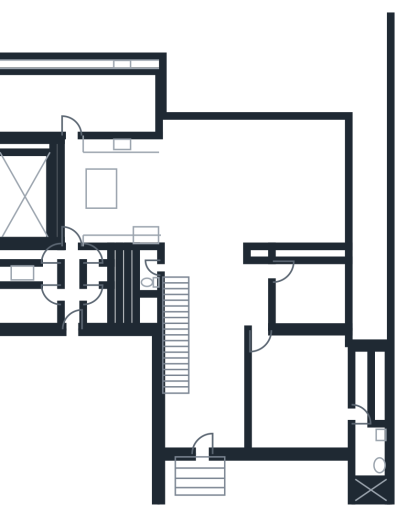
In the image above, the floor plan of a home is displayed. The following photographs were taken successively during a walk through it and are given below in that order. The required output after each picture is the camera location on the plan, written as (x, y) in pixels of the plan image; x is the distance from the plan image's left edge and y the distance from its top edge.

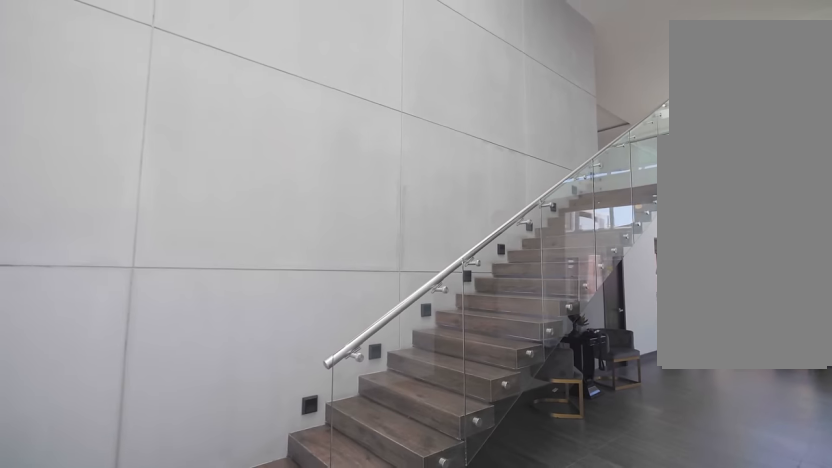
(207, 431)
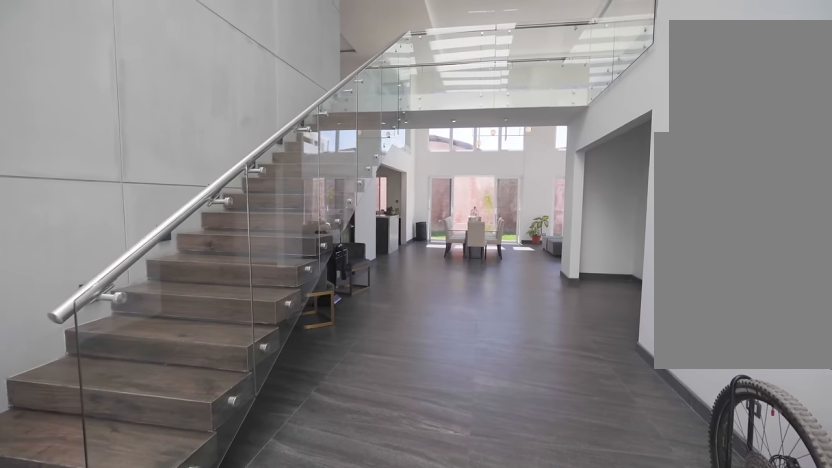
(219, 428)
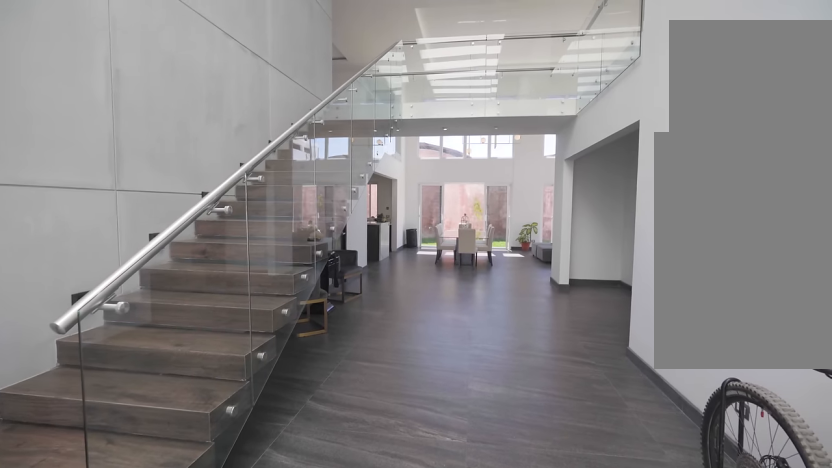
(219, 428)
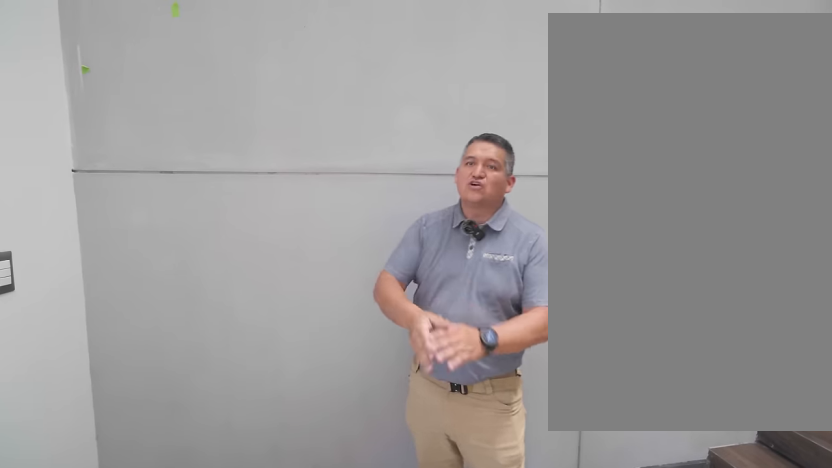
(199, 429)
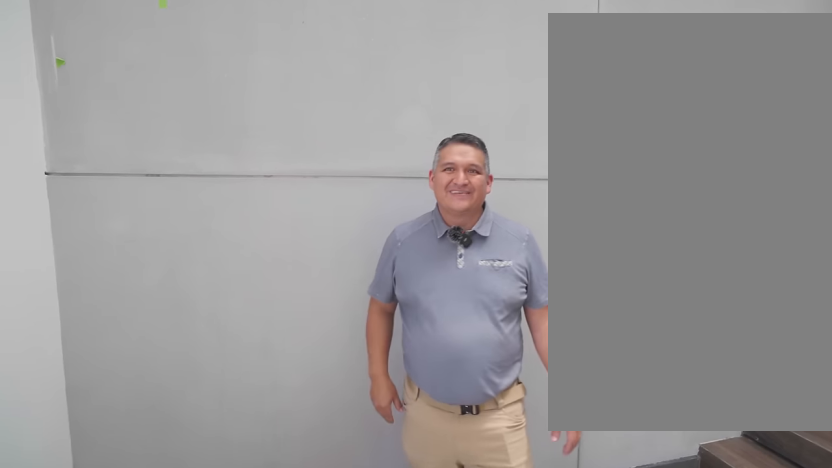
(199, 429)
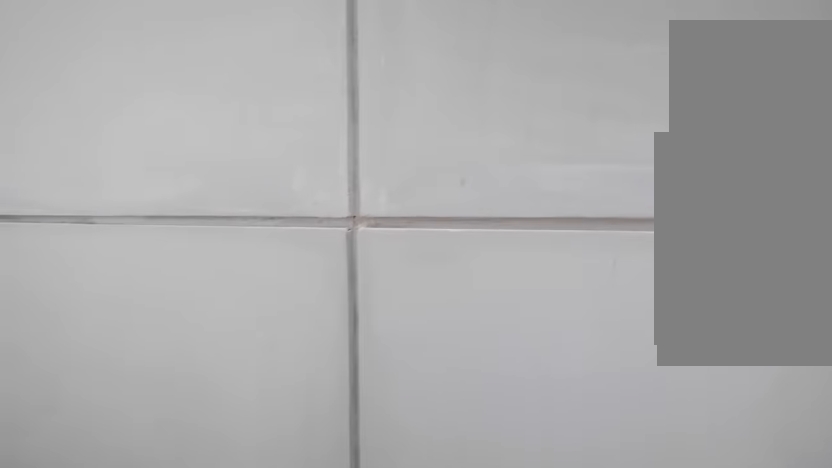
(187, 421)
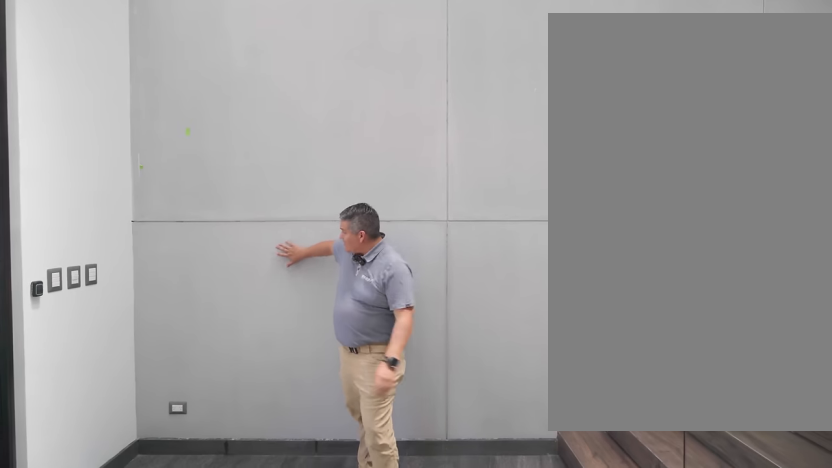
(186, 420)
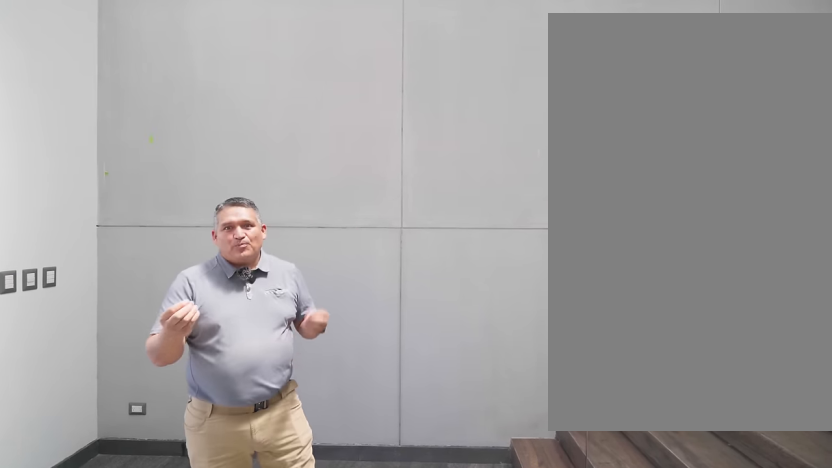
(199, 422)
